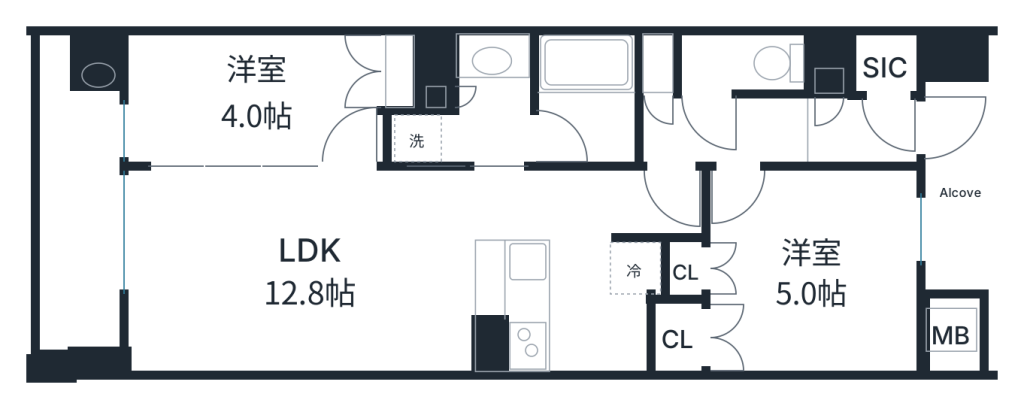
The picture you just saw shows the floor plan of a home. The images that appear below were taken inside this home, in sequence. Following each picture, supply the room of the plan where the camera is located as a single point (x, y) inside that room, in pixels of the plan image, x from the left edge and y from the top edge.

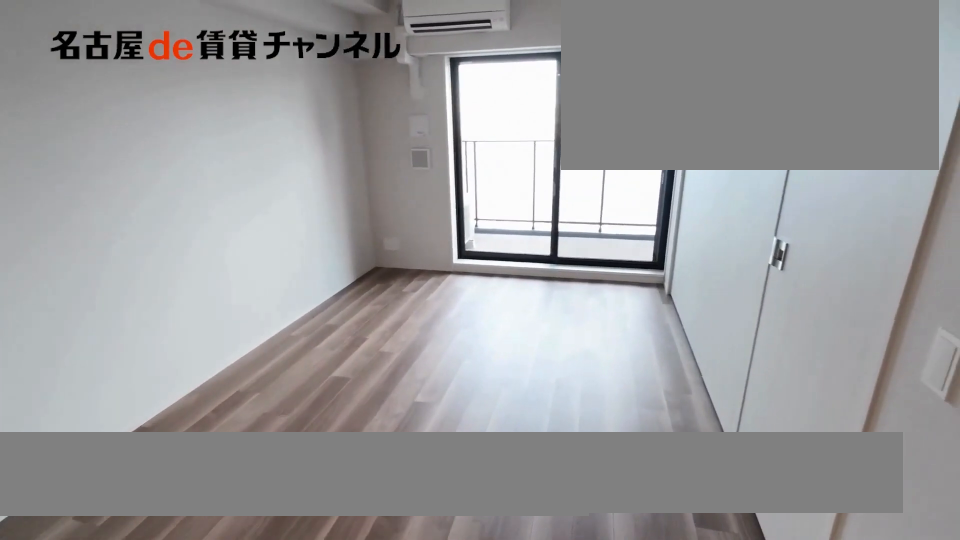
(295, 268)
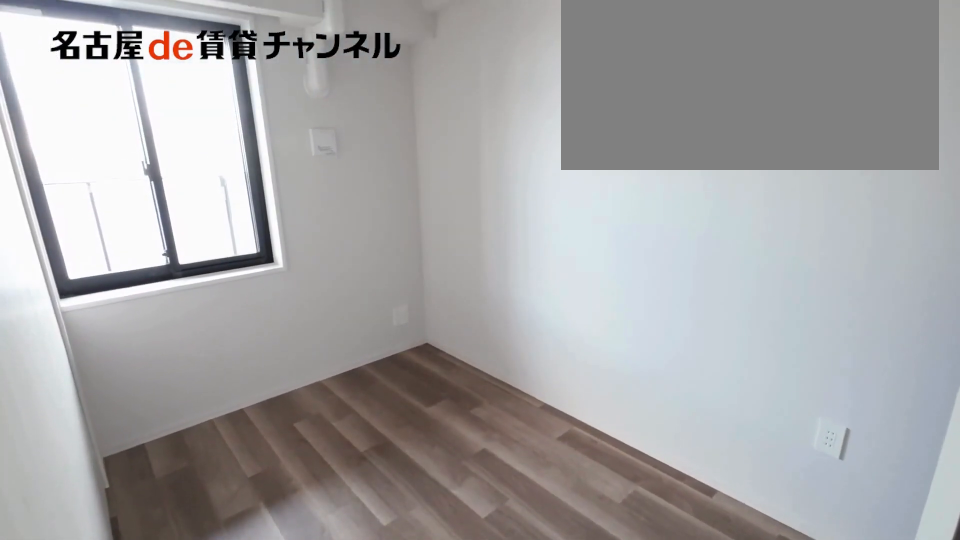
(251, 103)
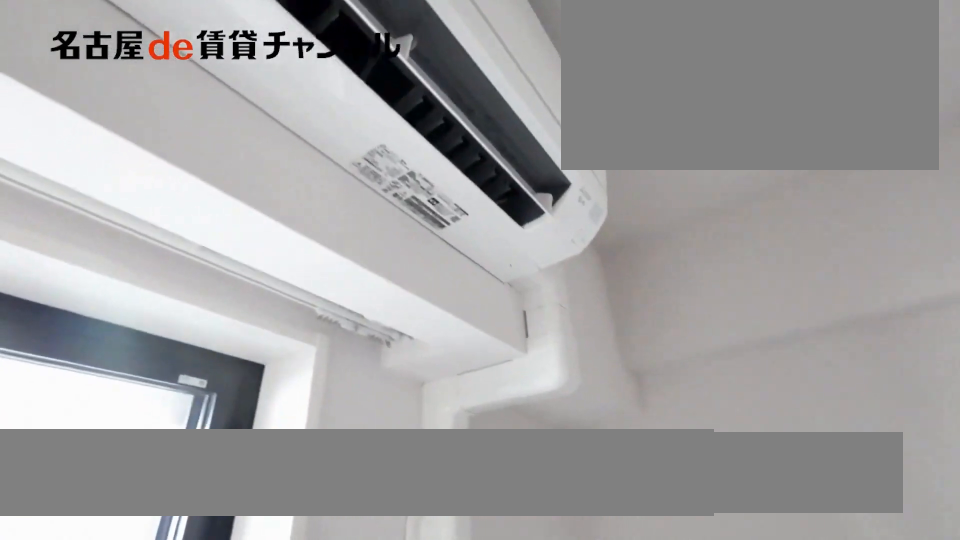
(251, 103)
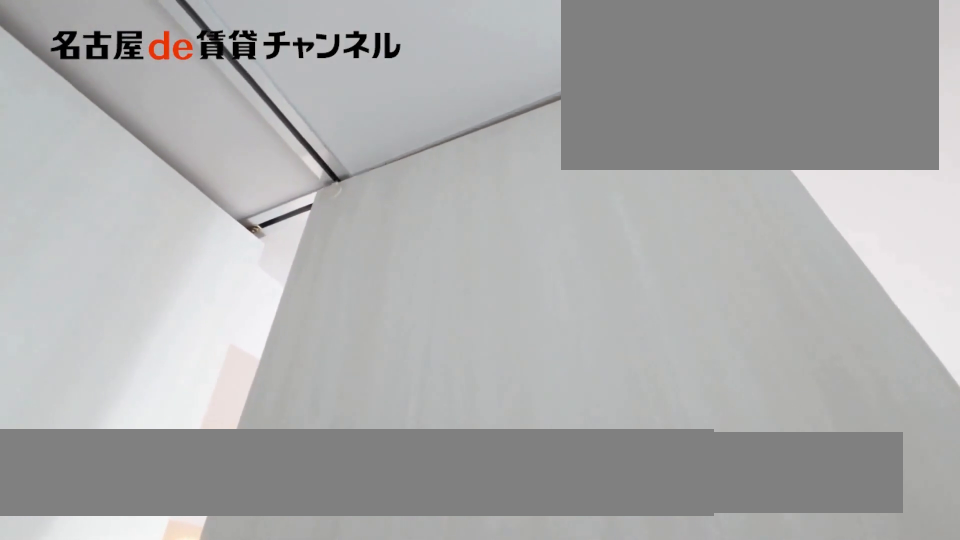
(251, 103)
